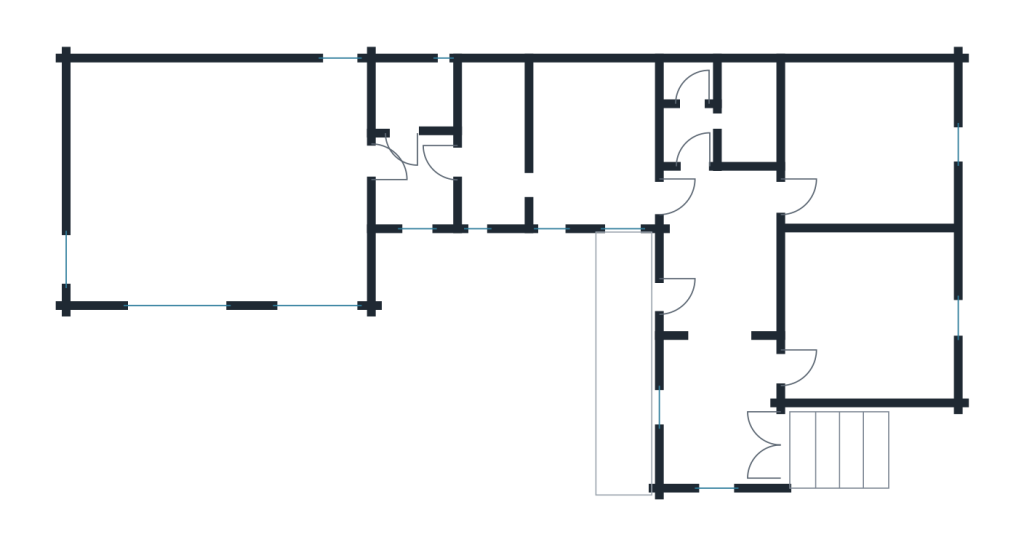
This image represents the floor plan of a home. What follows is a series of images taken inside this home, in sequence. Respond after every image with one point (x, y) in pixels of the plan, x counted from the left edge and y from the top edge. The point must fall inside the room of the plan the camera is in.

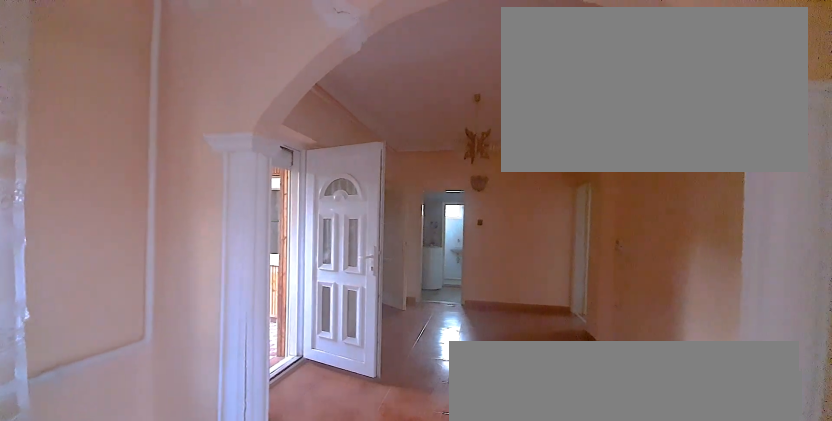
(721, 342)
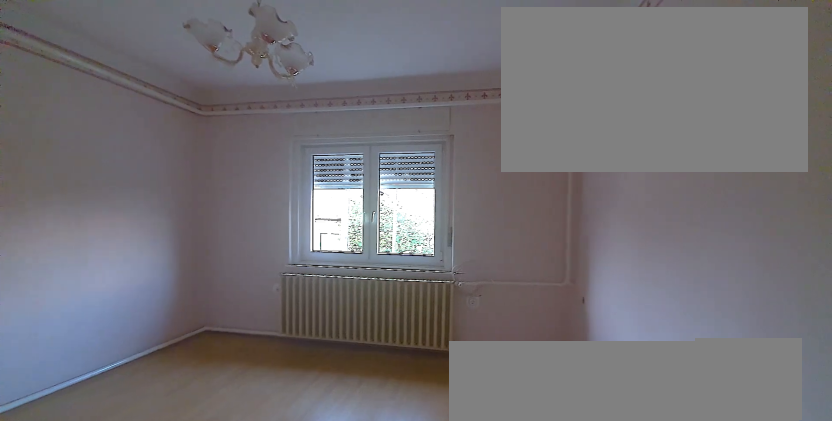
(867, 154)
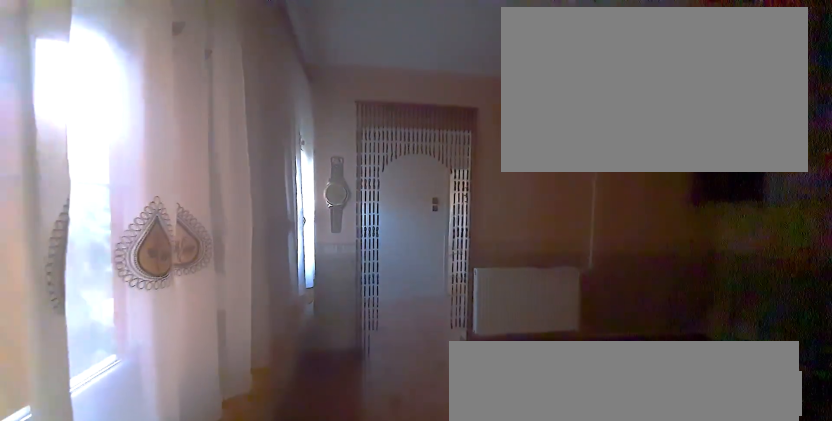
(594, 144)
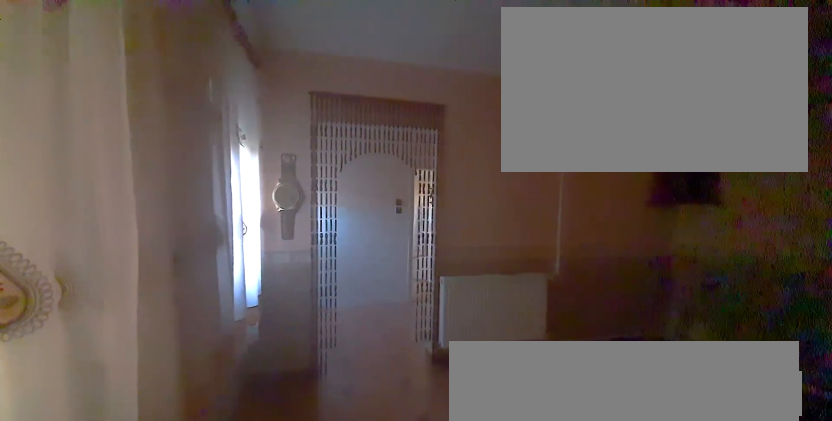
(595, 144)
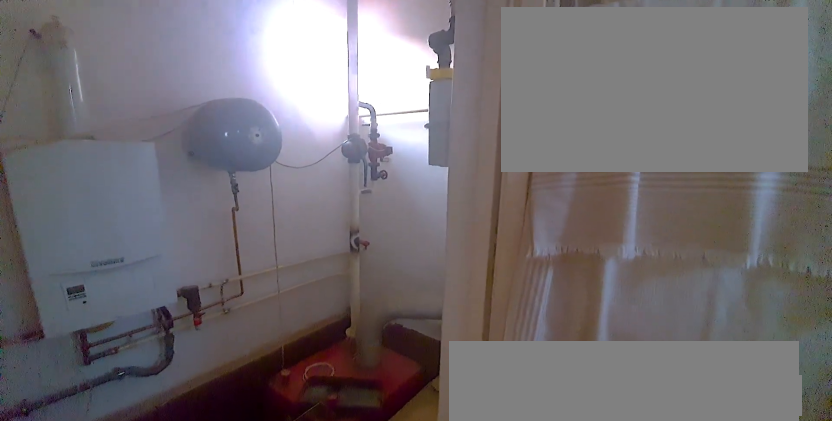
(412, 101)
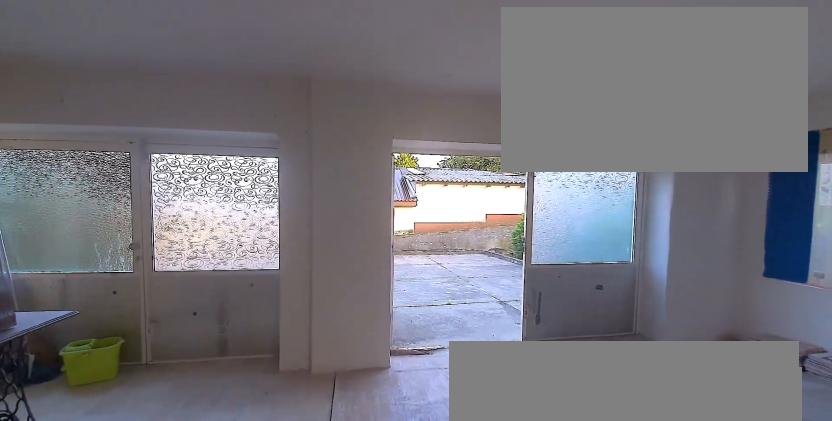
(219, 179)
